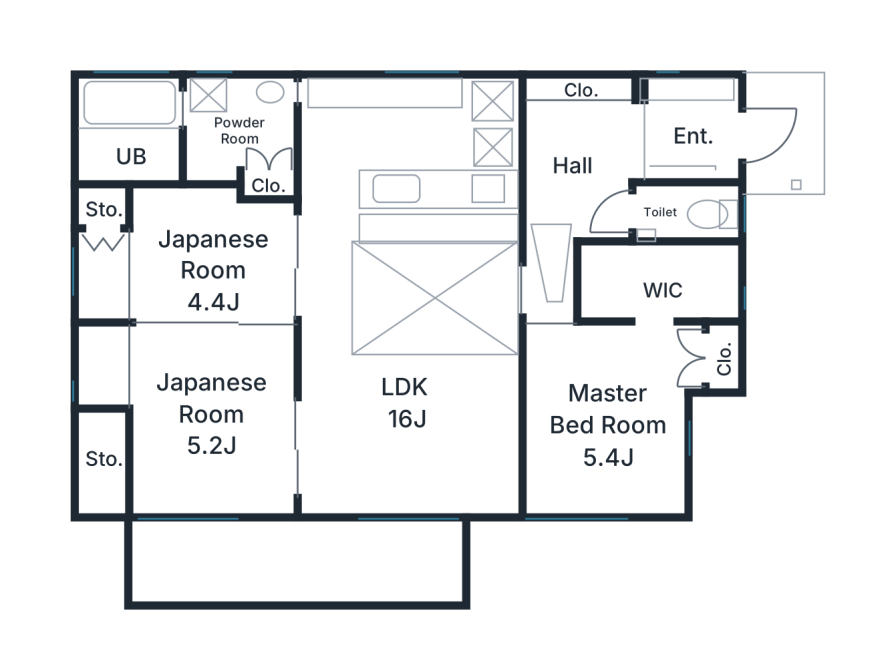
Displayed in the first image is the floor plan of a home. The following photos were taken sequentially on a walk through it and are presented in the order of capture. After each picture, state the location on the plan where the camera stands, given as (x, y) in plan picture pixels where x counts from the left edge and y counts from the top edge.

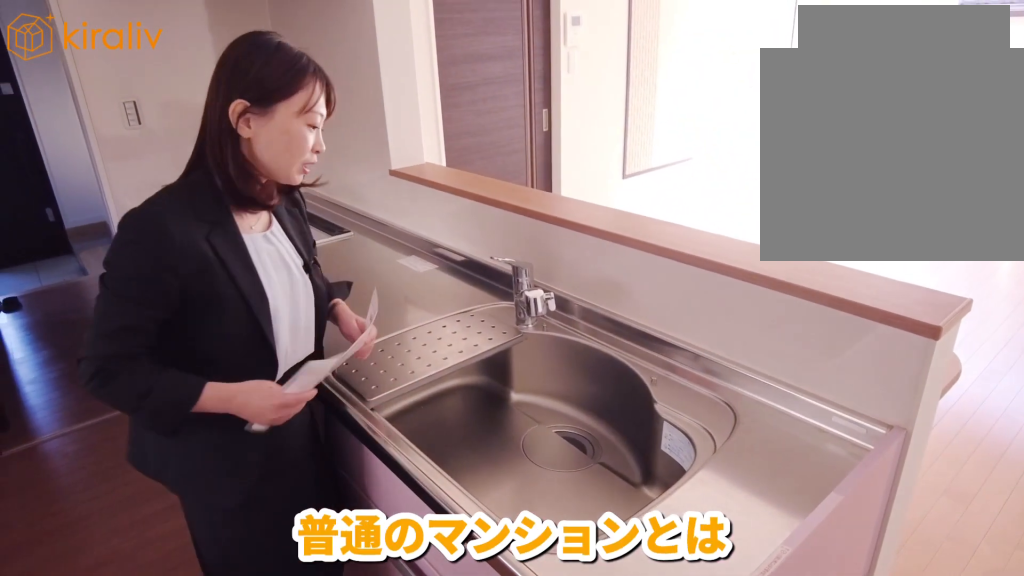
(388, 153)
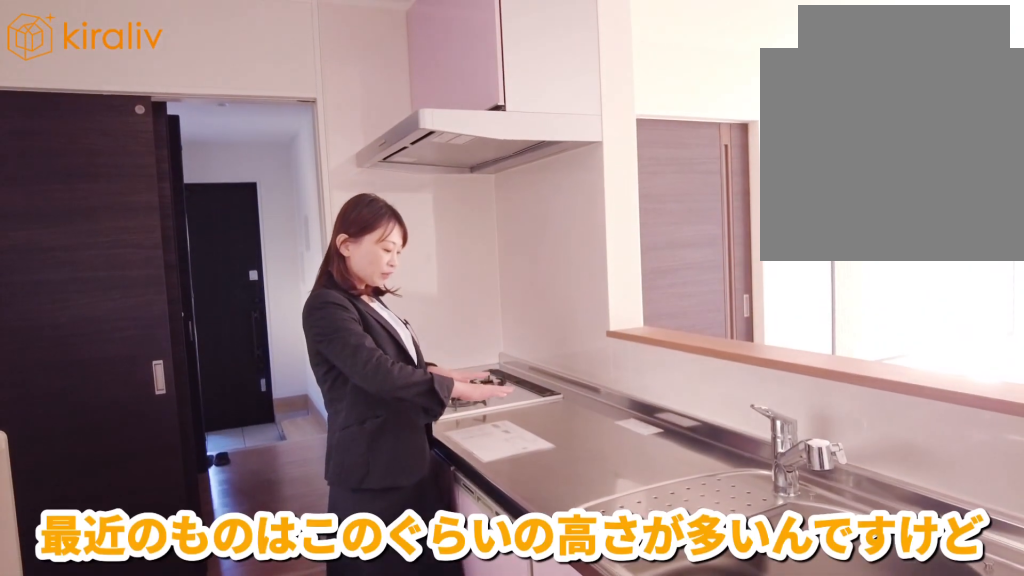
(388, 153)
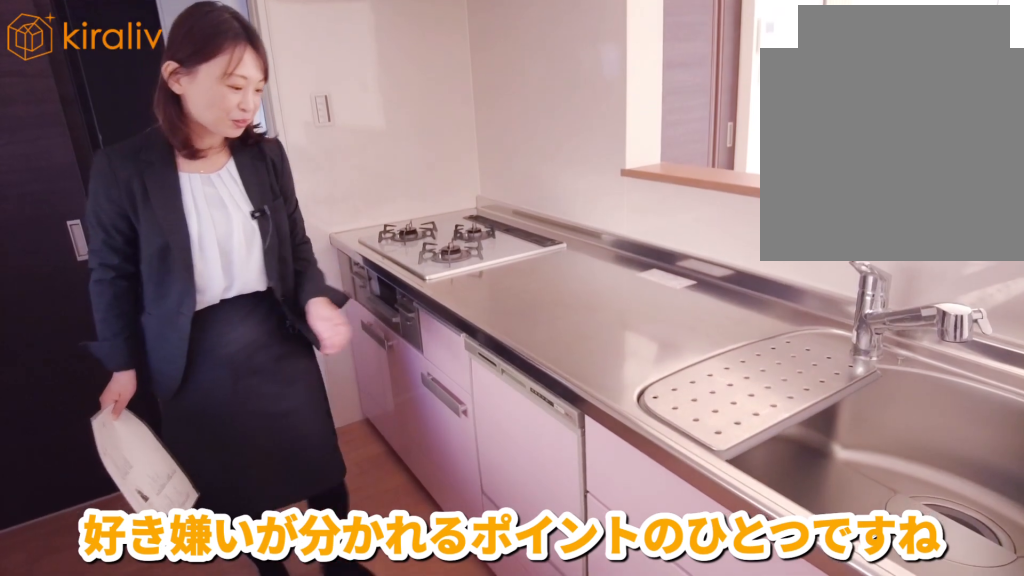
(388, 153)
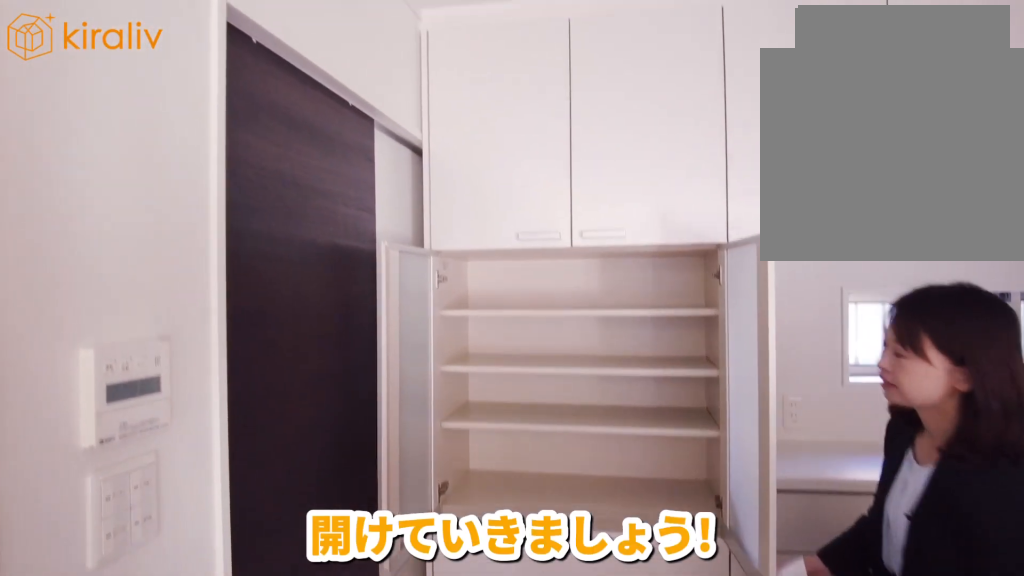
(331, 163)
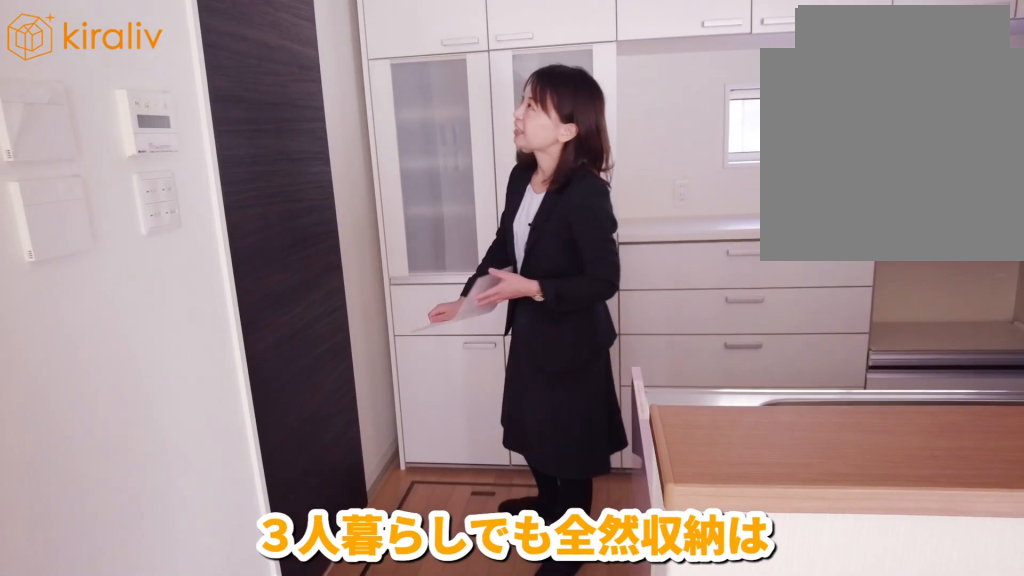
(330, 181)
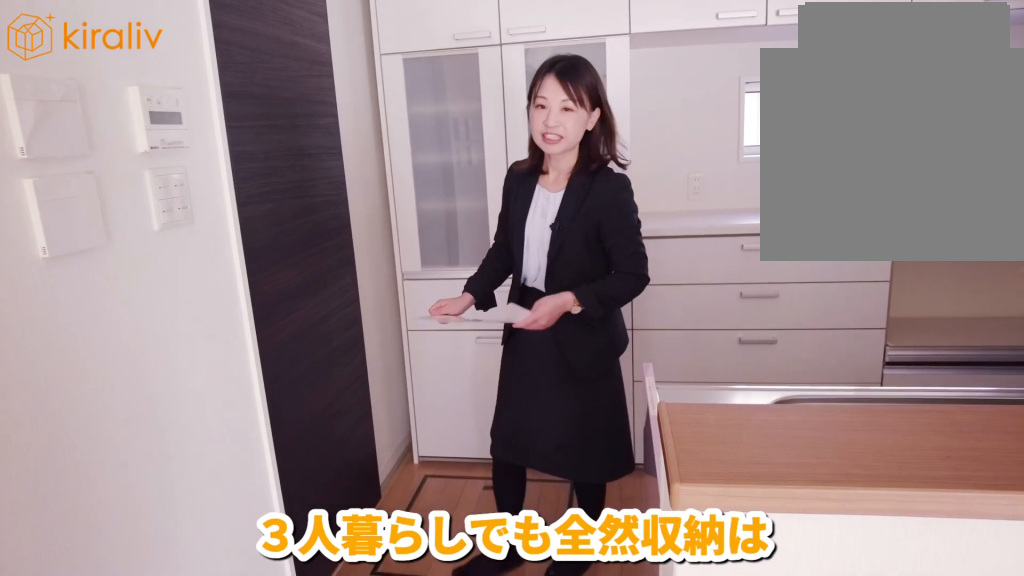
(331, 187)
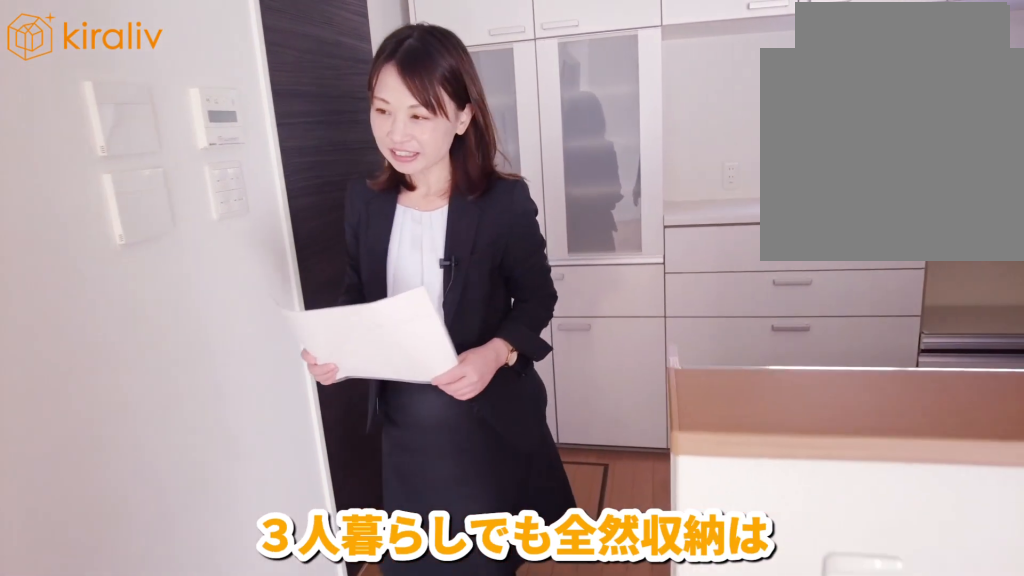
(331, 185)
